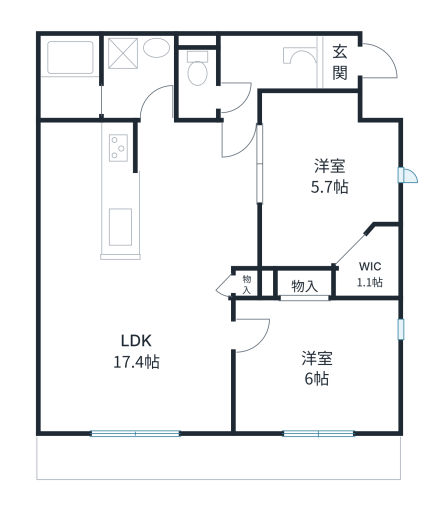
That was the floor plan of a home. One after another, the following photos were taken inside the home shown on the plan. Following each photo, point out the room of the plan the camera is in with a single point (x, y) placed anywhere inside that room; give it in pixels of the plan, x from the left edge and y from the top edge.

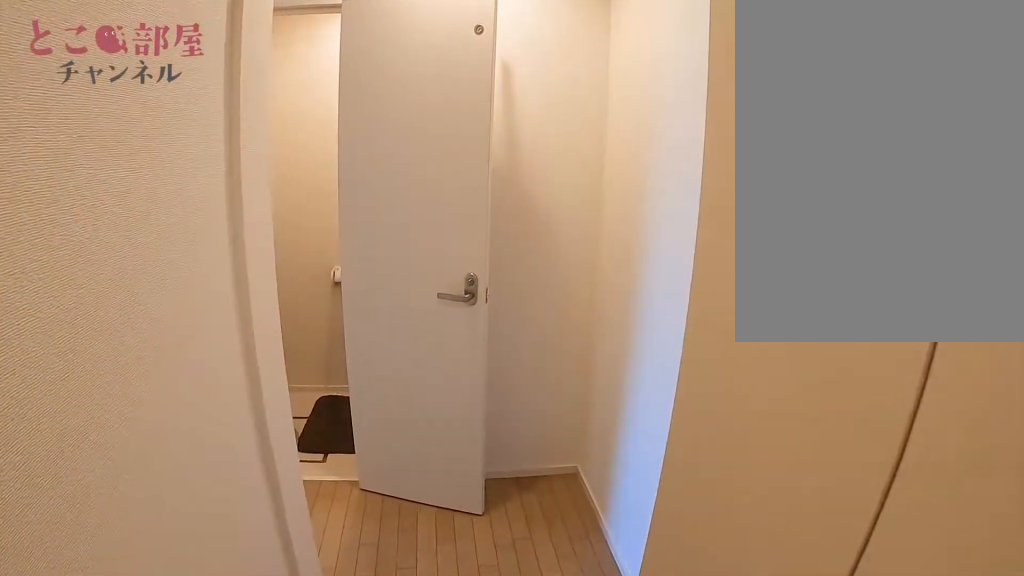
(262, 62)
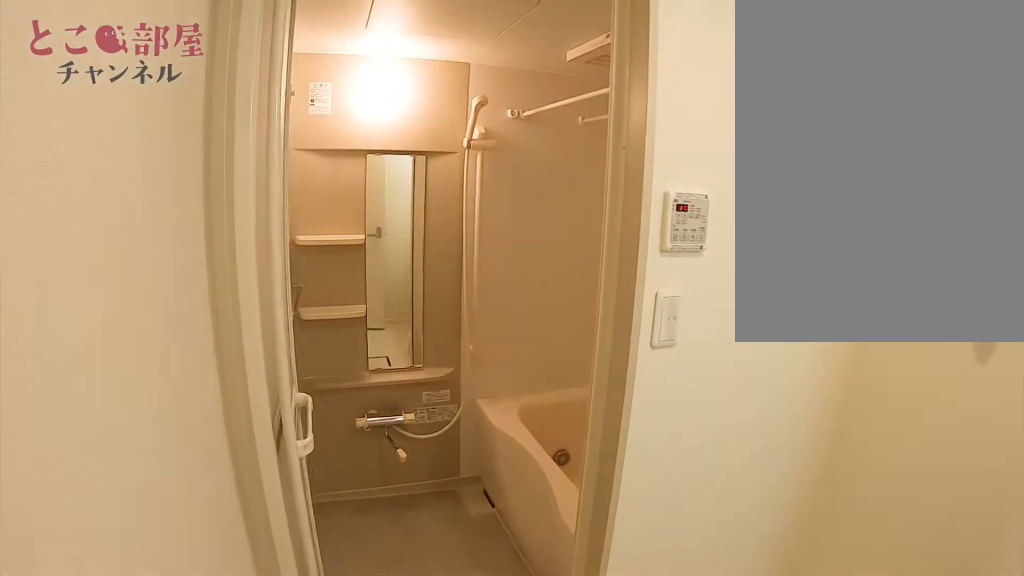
(125, 95)
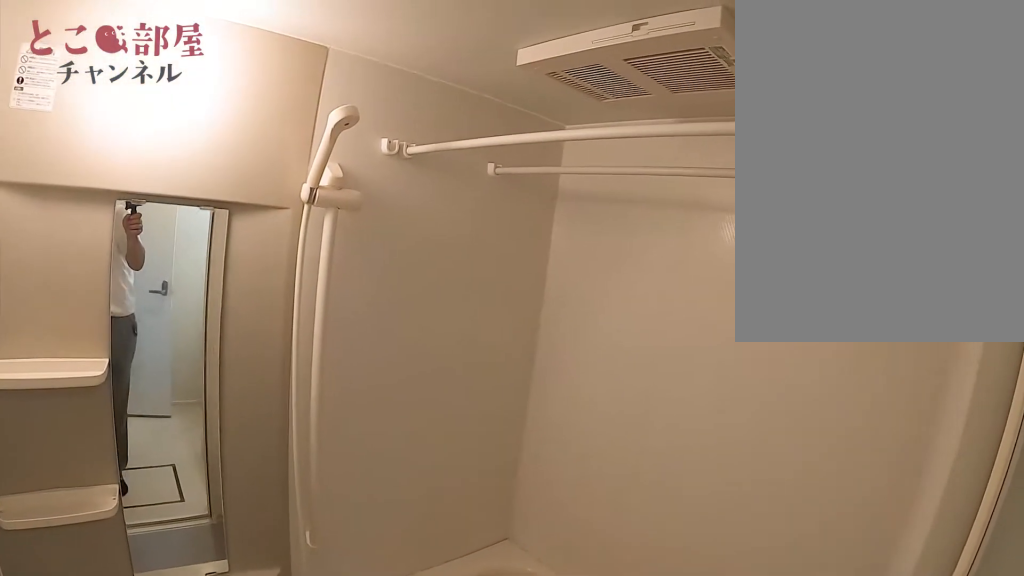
(125, 95)
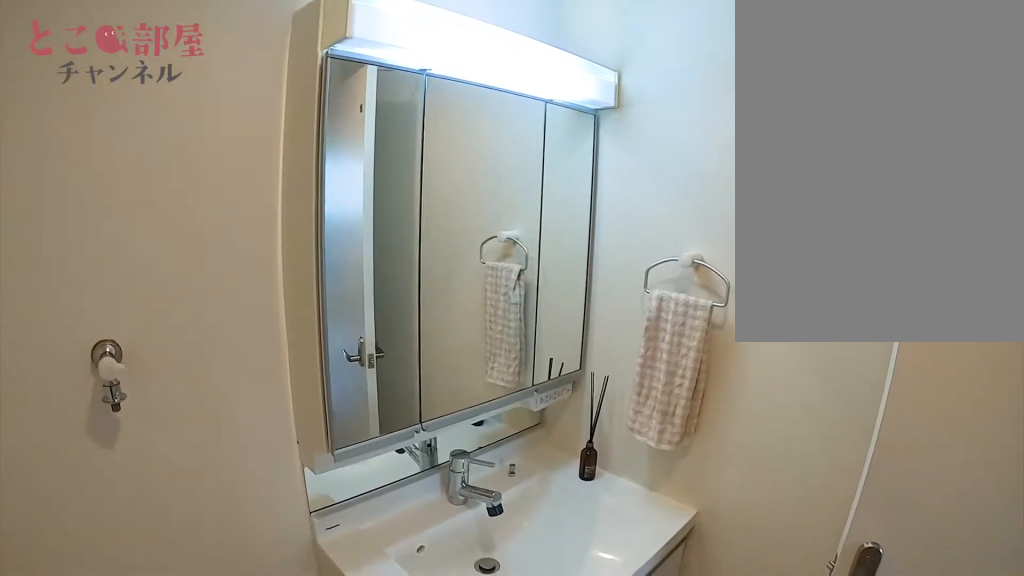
(125, 95)
